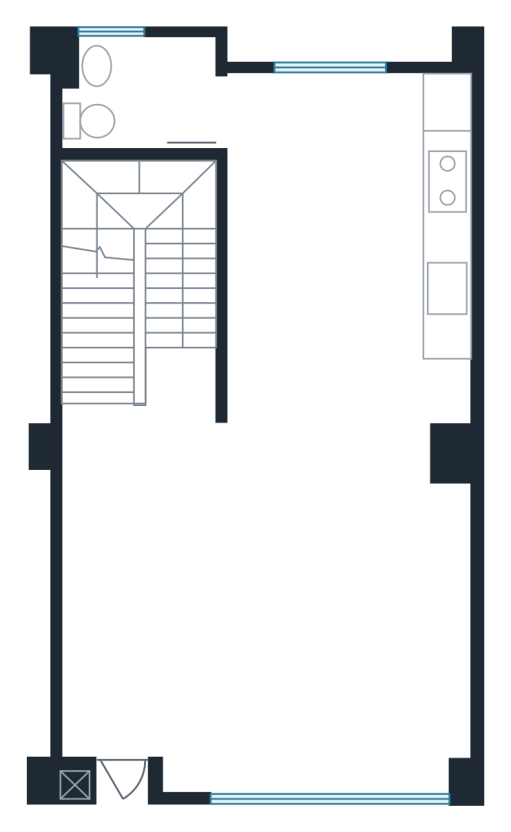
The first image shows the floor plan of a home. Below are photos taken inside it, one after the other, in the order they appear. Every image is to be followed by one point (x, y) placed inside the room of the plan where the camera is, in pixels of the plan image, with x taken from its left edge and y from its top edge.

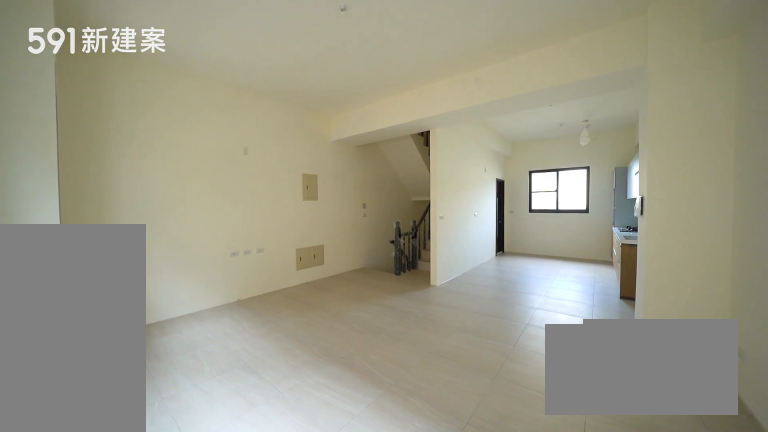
(261, 612)
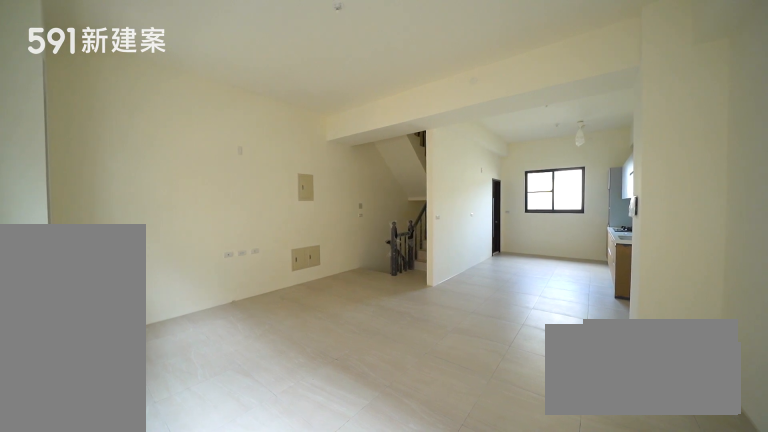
(261, 612)
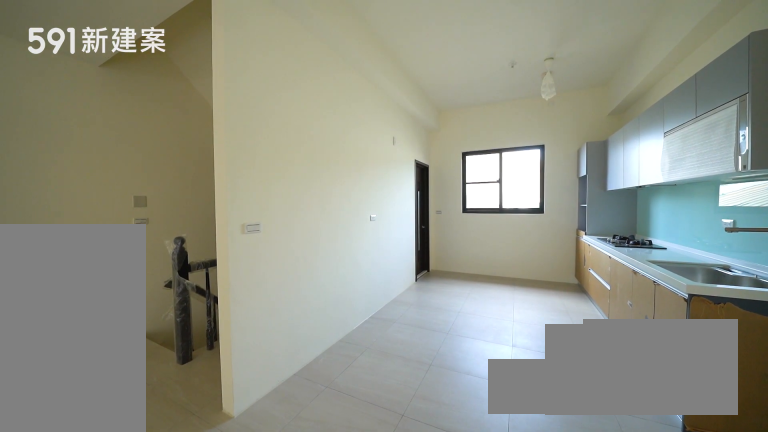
(300, 283)
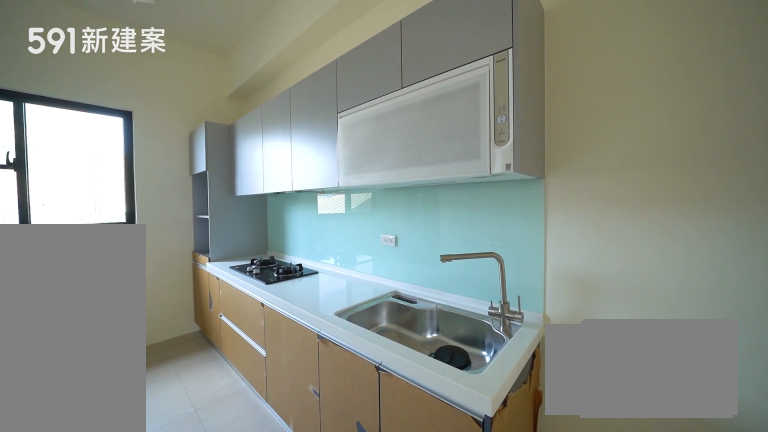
(420, 244)
